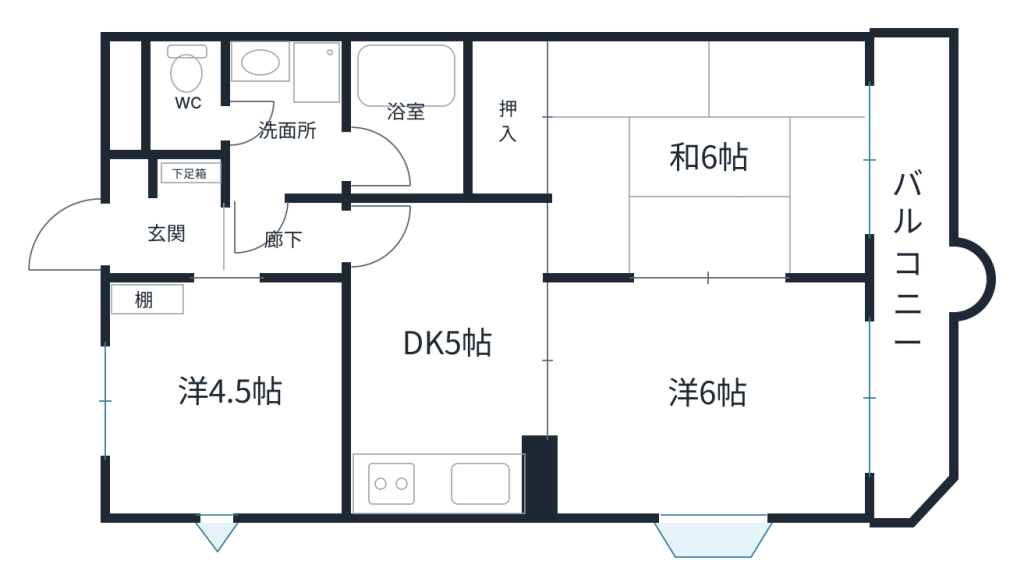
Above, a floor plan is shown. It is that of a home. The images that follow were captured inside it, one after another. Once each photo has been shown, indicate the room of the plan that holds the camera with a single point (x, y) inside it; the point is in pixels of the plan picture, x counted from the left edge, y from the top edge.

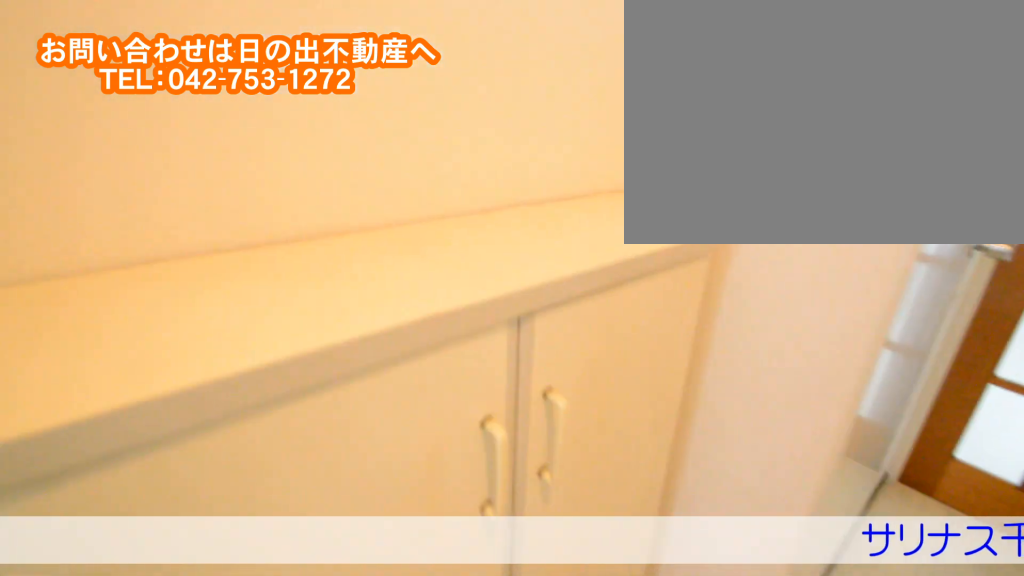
(206, 233)
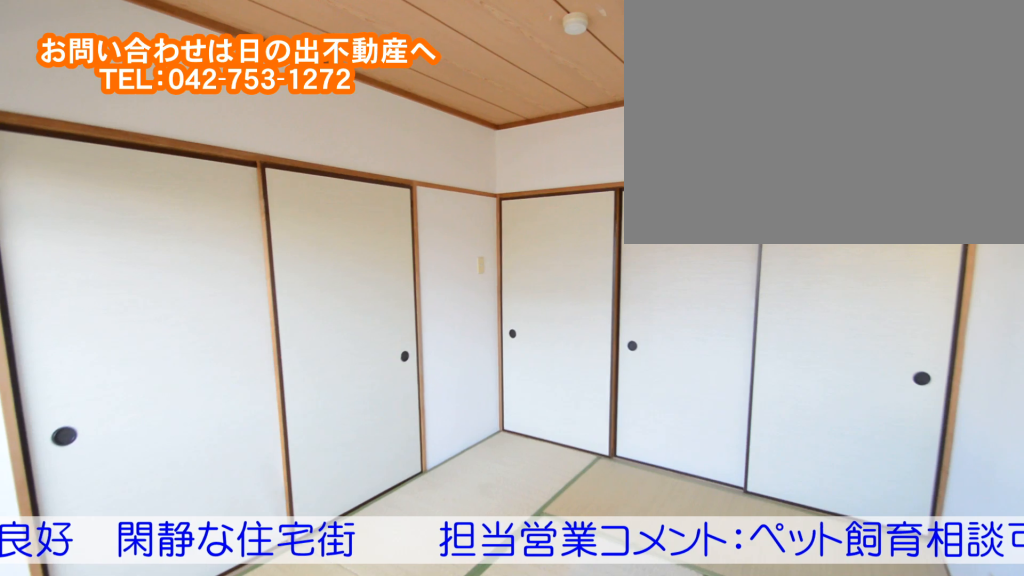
(702, 202)
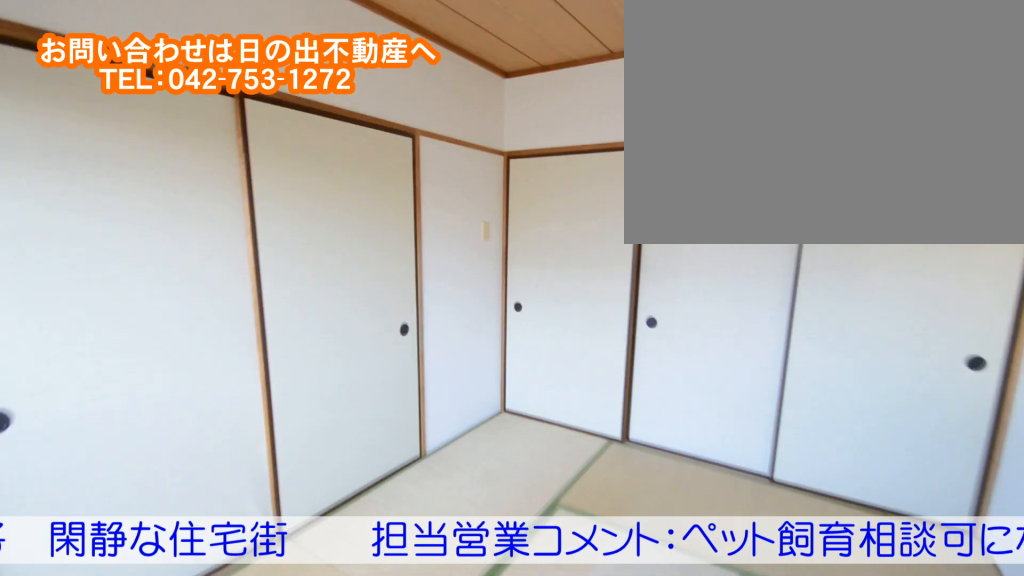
(702, 202)
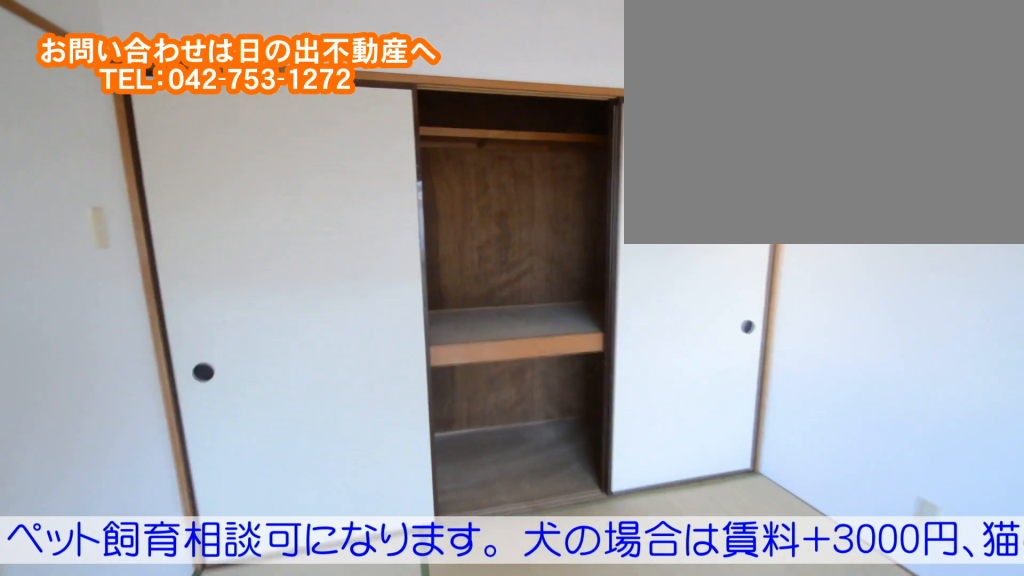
(702, 202)
